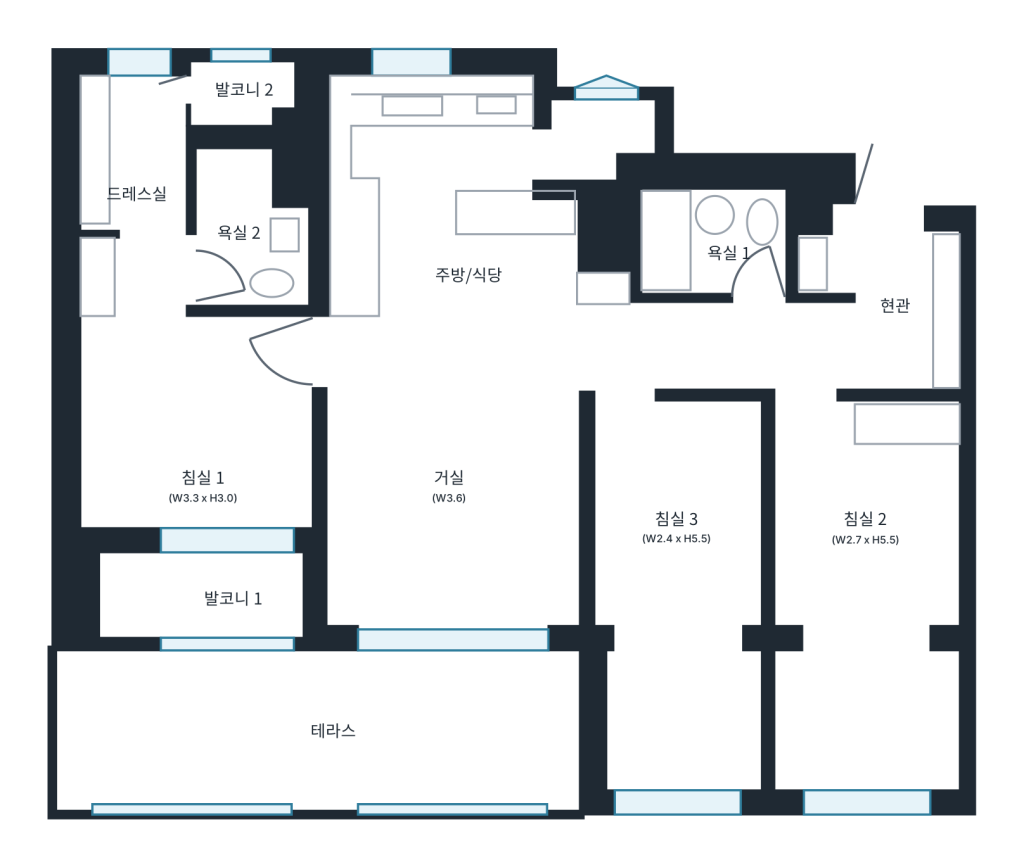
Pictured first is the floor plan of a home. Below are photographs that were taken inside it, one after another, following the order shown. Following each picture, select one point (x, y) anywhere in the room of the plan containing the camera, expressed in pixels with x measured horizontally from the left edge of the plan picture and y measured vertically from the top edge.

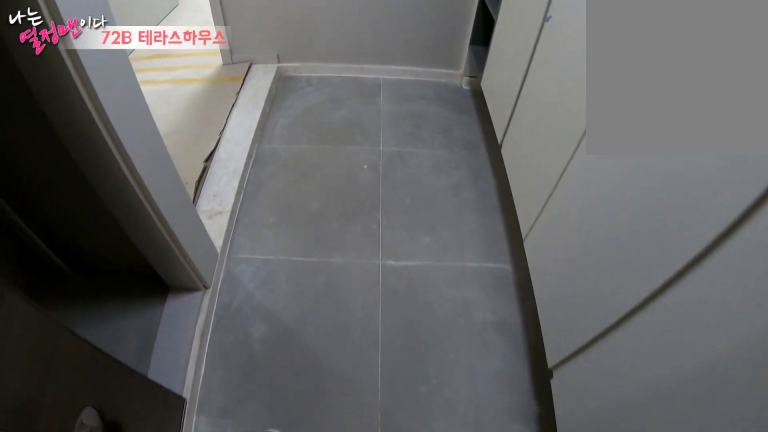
(901, 304)
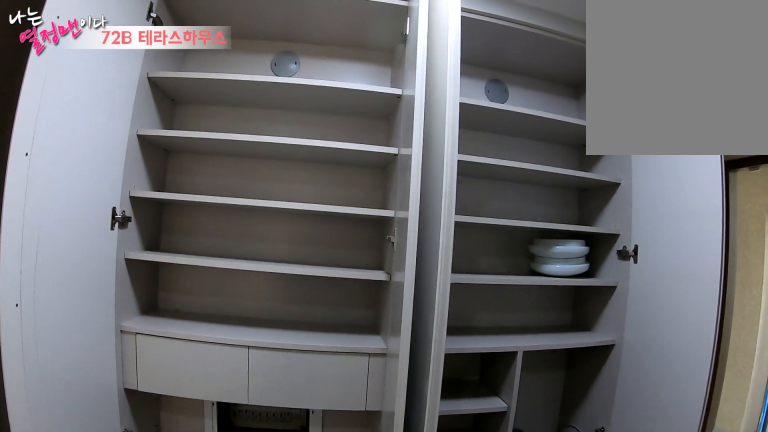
(901, 305)
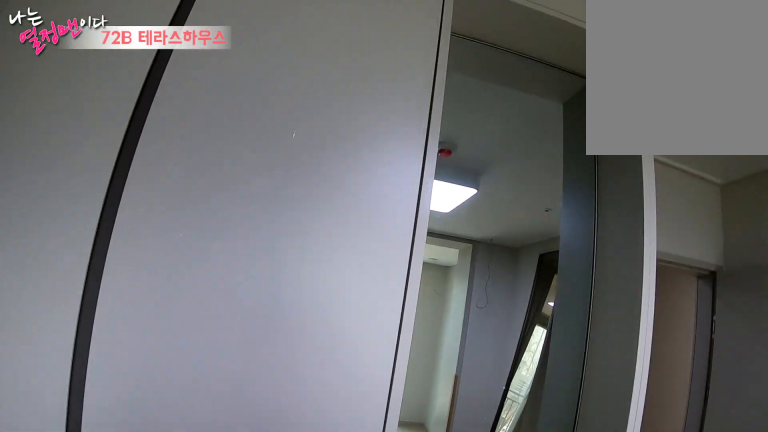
(868, 545)
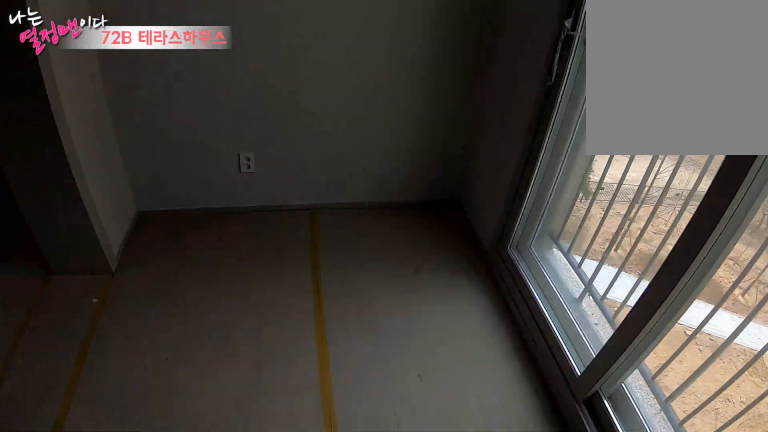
(868, 545)
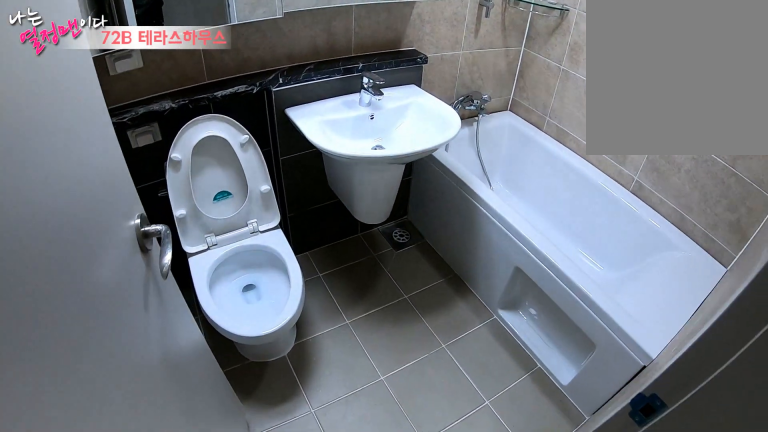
(720, 244)
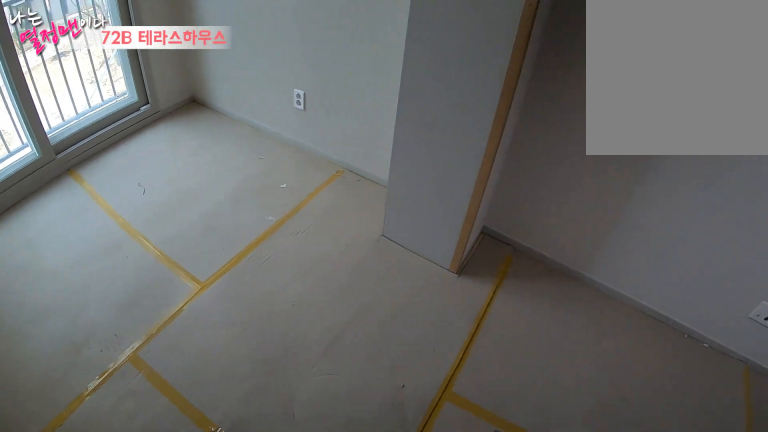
(680, 536)
